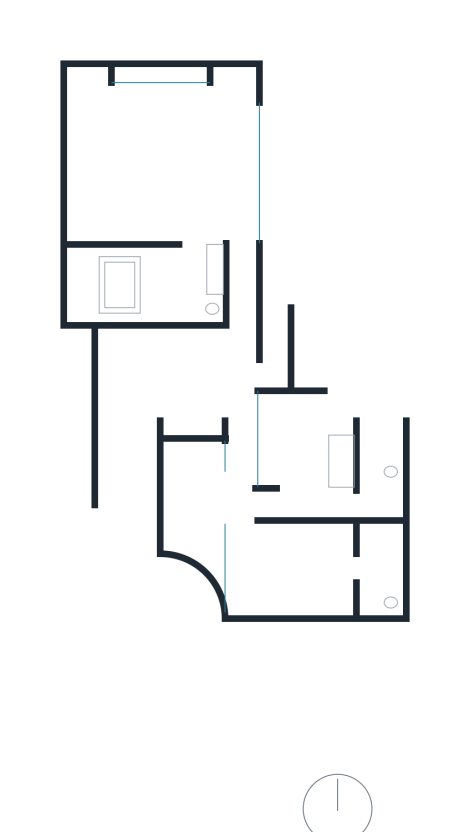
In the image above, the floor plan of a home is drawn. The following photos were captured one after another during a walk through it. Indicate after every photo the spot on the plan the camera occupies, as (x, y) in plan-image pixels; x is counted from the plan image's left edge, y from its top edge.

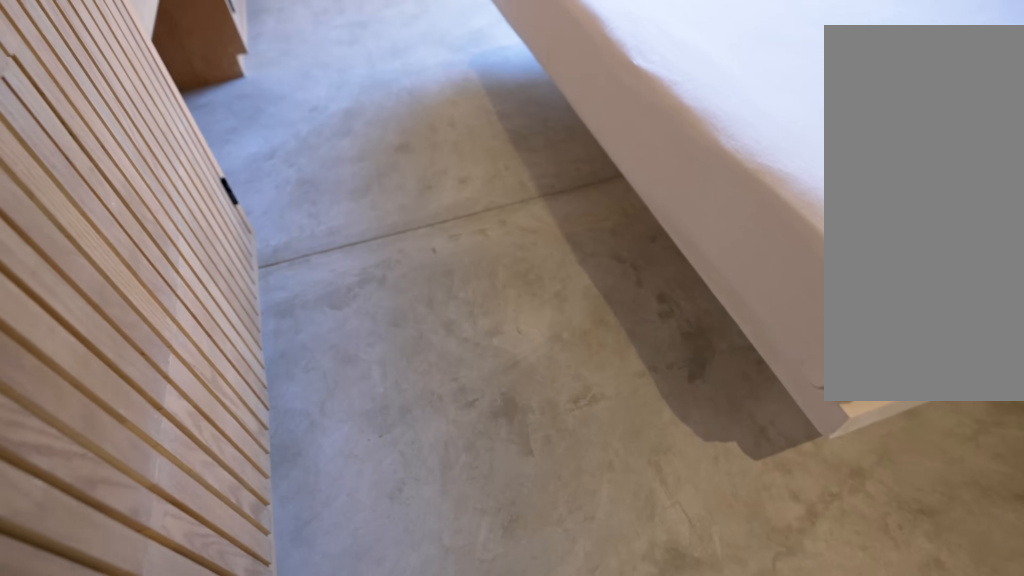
(250, 523)
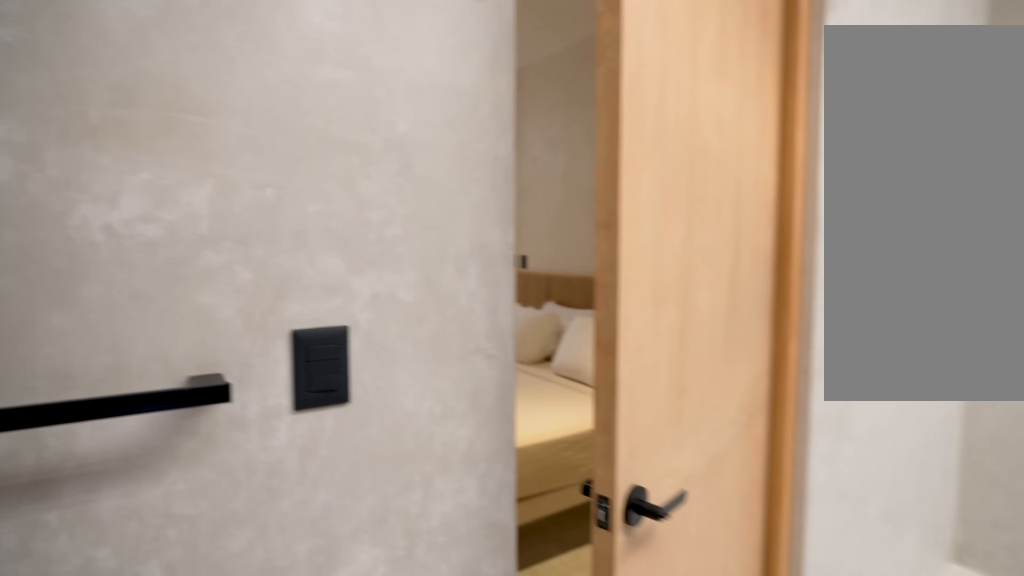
(380, 592)
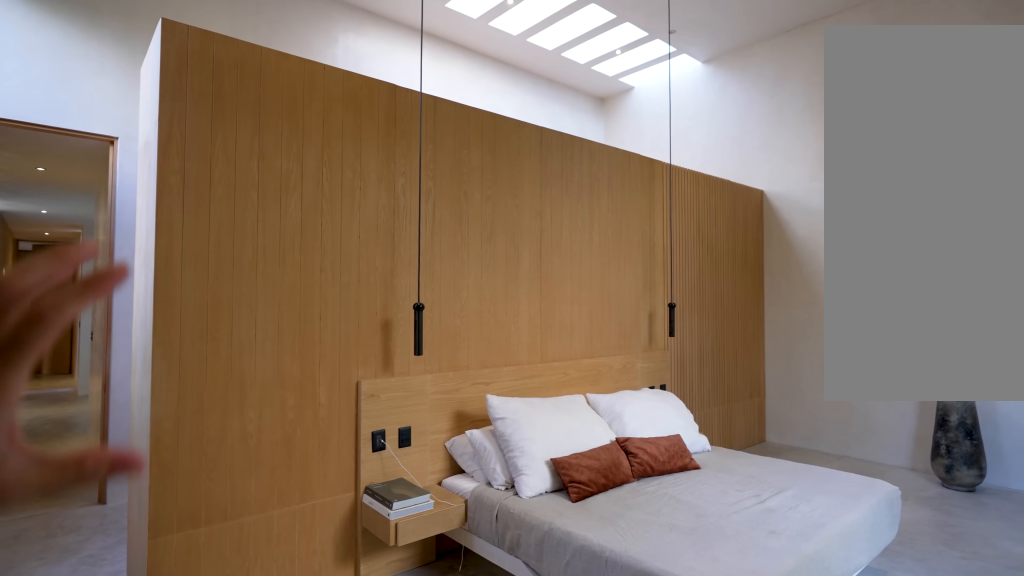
(236, 100)
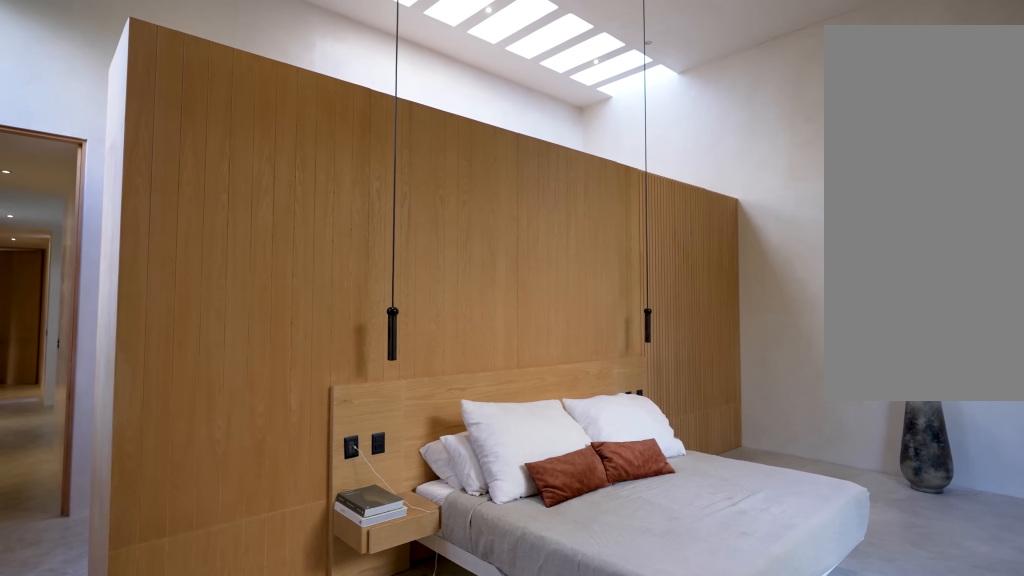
(236, 100)
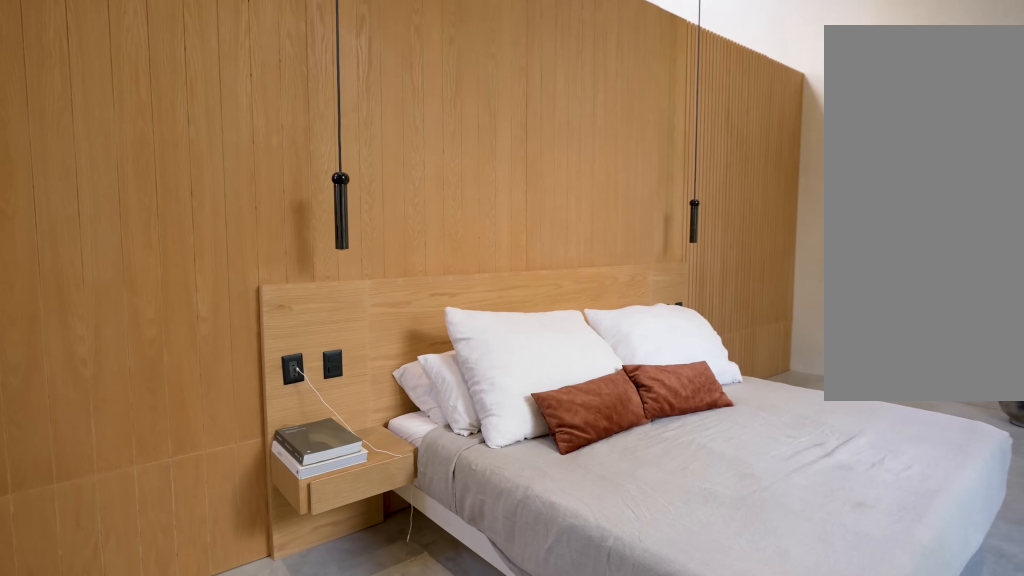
(239, 105)
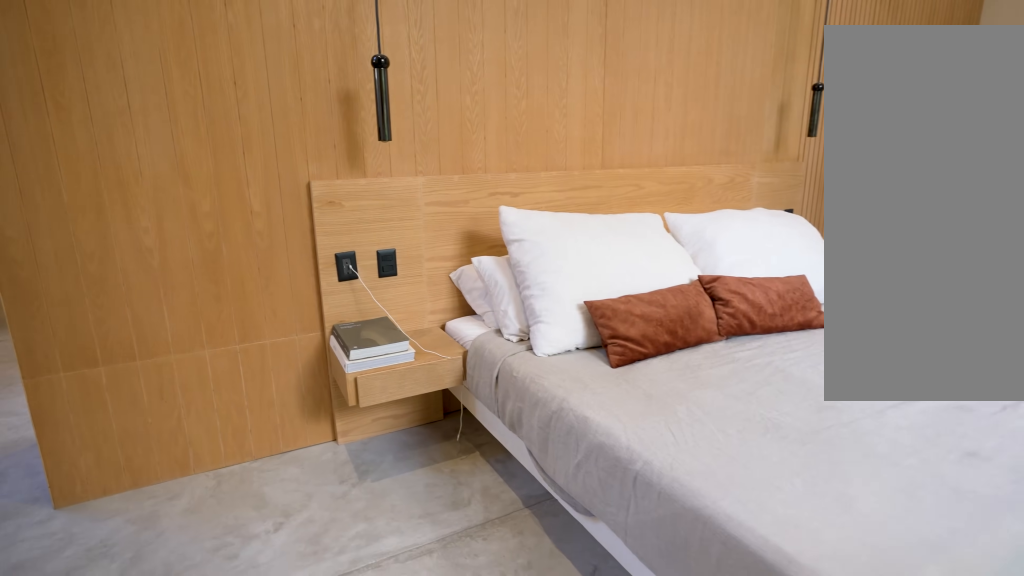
(209, 122)
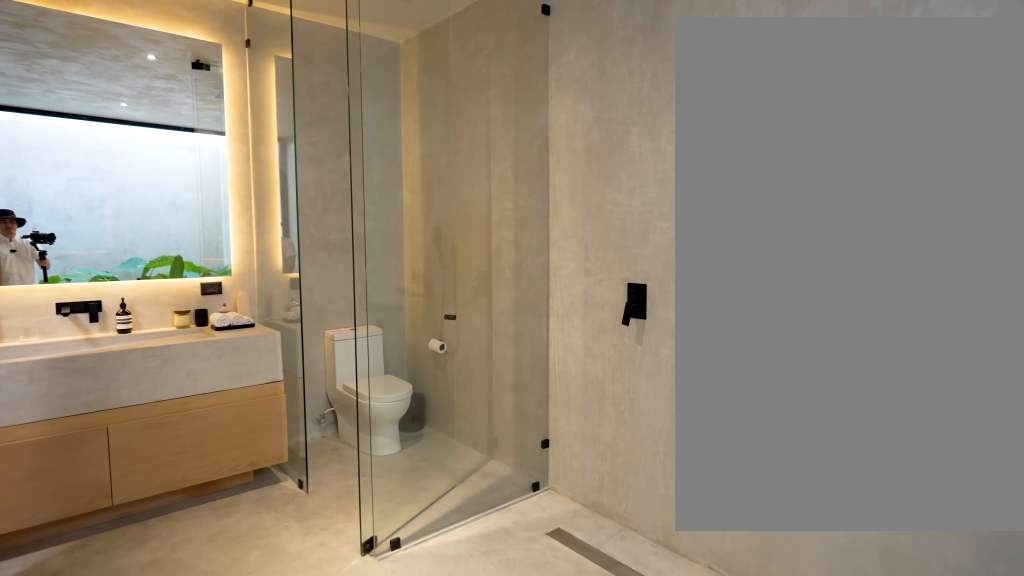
(154, 275)
